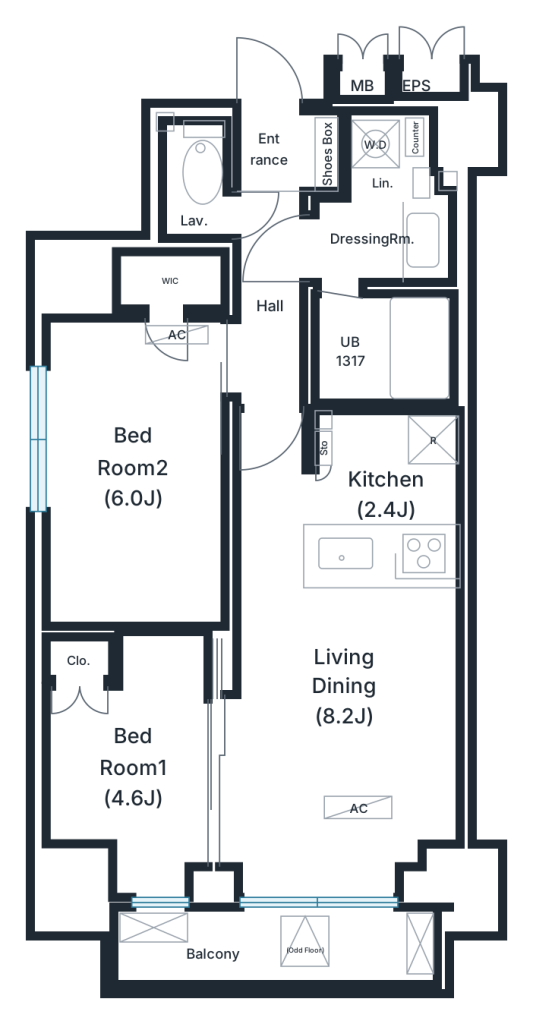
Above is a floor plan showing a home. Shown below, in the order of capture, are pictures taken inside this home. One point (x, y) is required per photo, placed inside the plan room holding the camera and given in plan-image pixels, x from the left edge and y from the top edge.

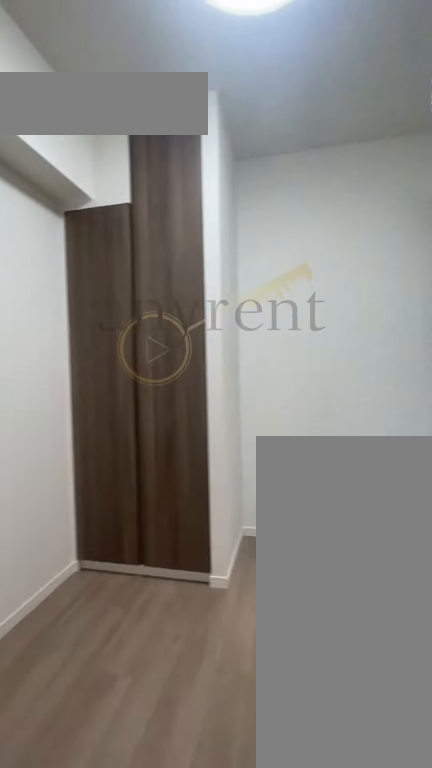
(140, 762)
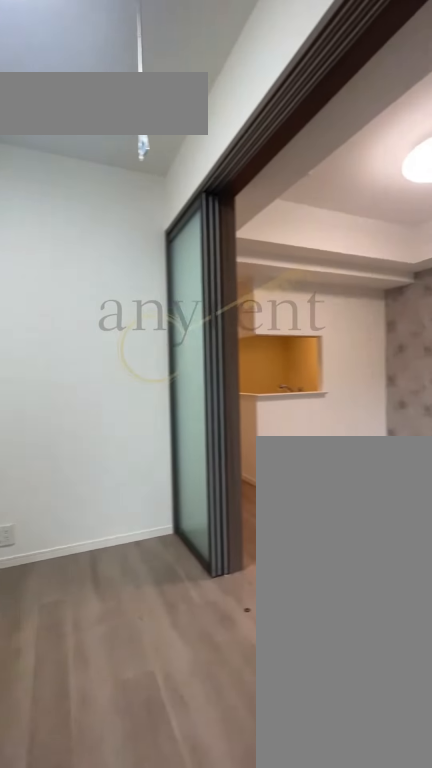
(140, 762)
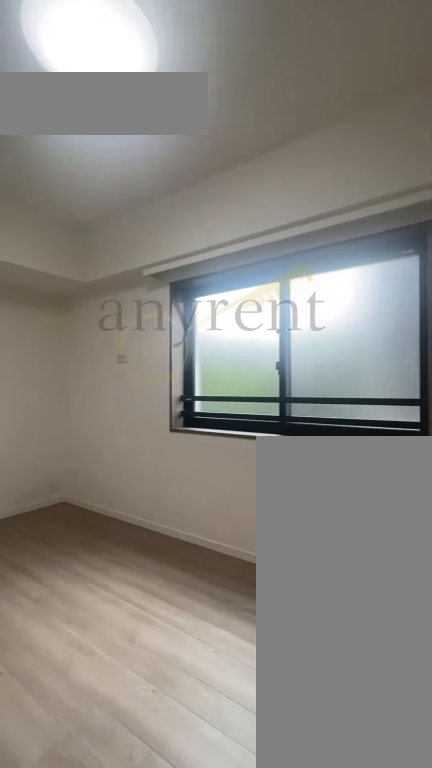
(135, 477)
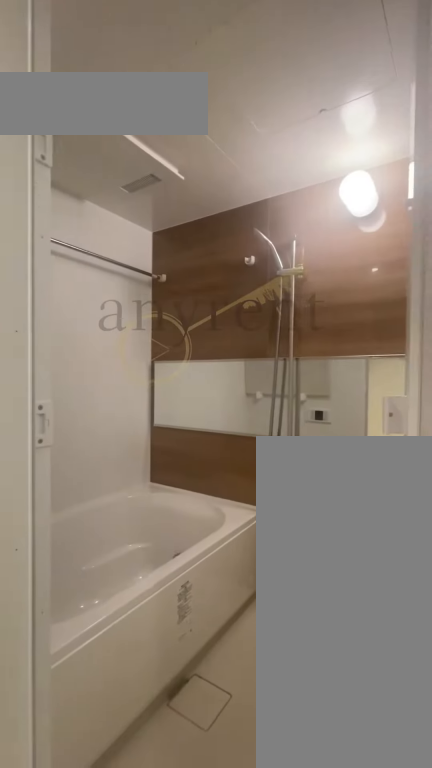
(353, 345)
